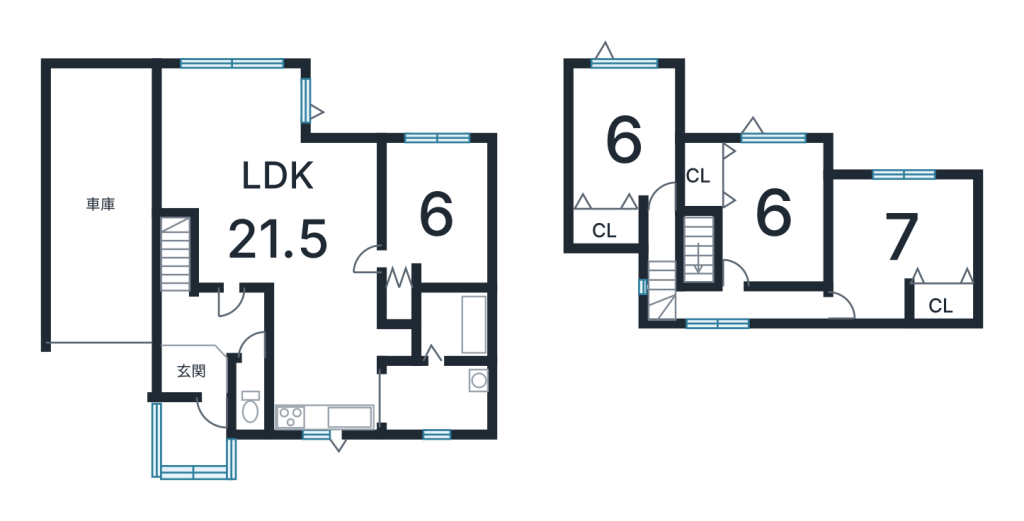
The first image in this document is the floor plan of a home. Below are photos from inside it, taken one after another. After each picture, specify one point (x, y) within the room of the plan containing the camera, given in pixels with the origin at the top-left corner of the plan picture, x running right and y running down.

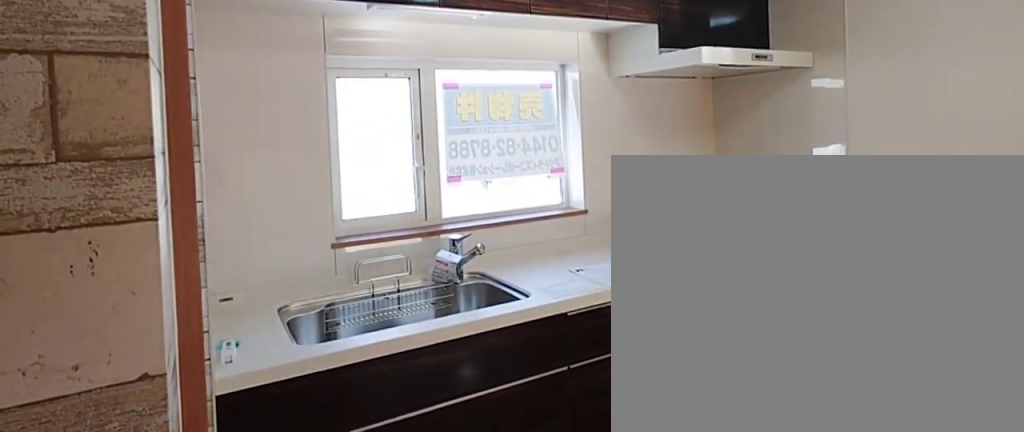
(328, 374)
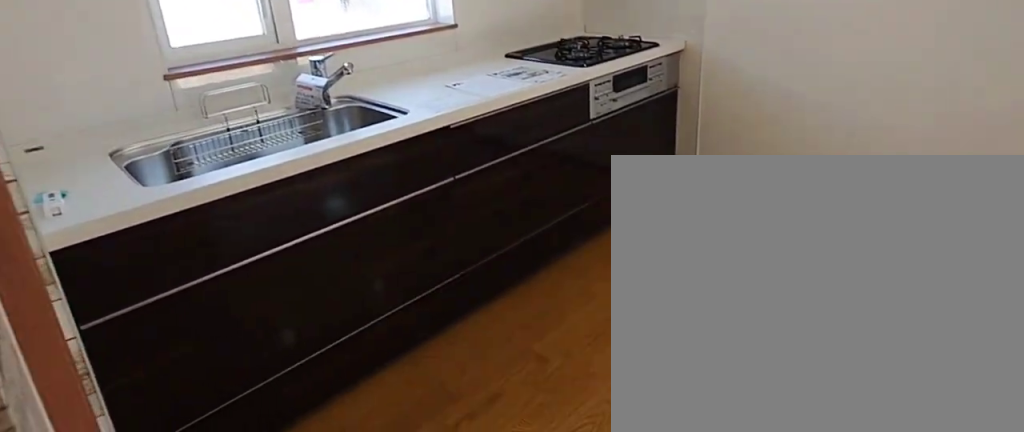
(328, 374)
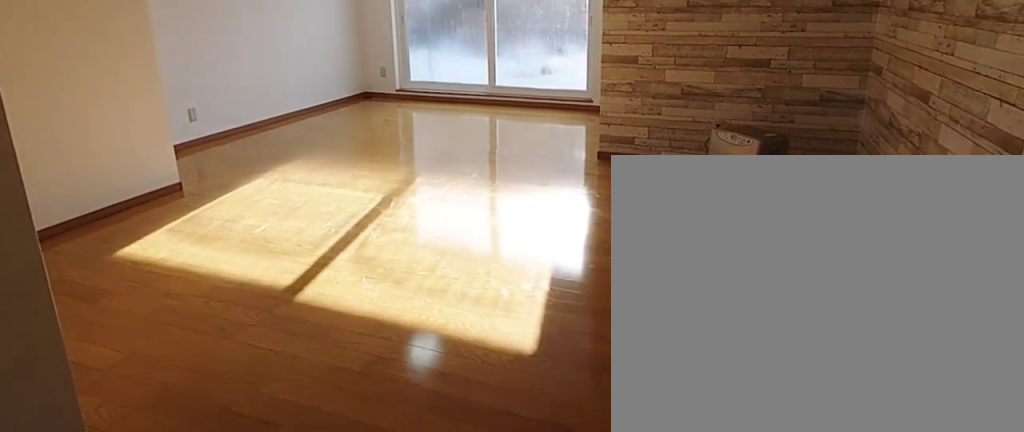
(289, 207)
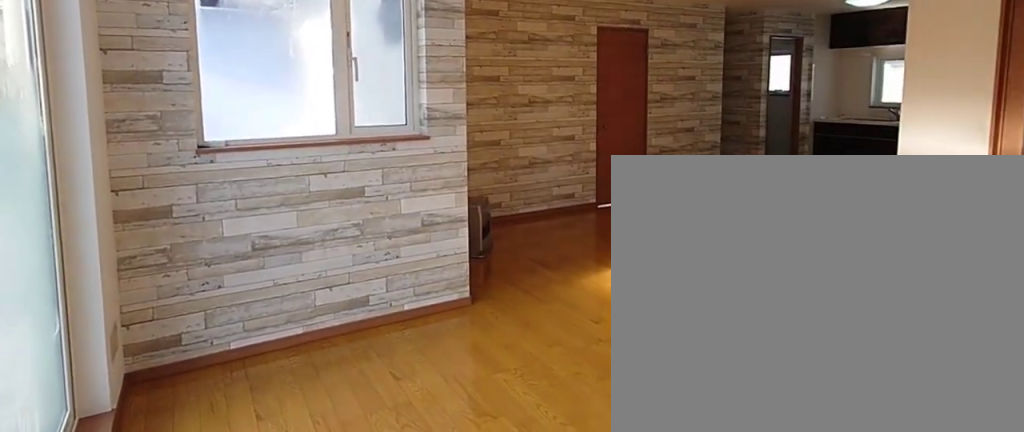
(289, 207)
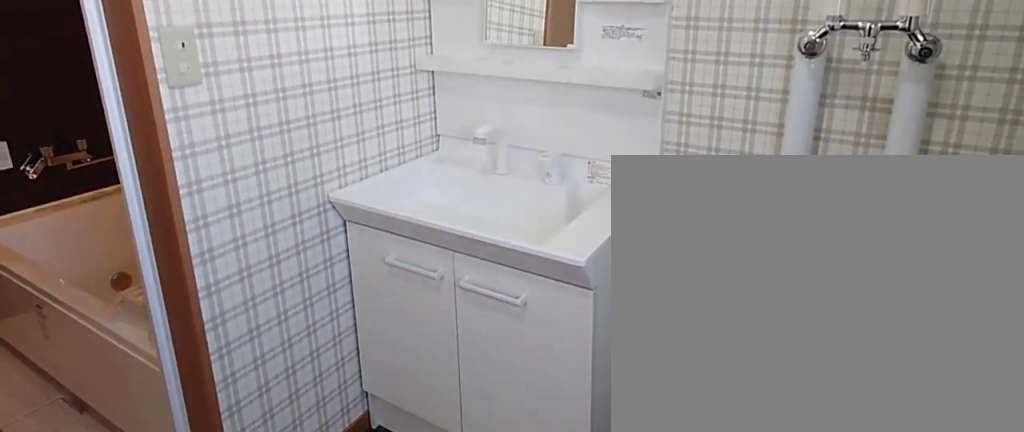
(437, 397)
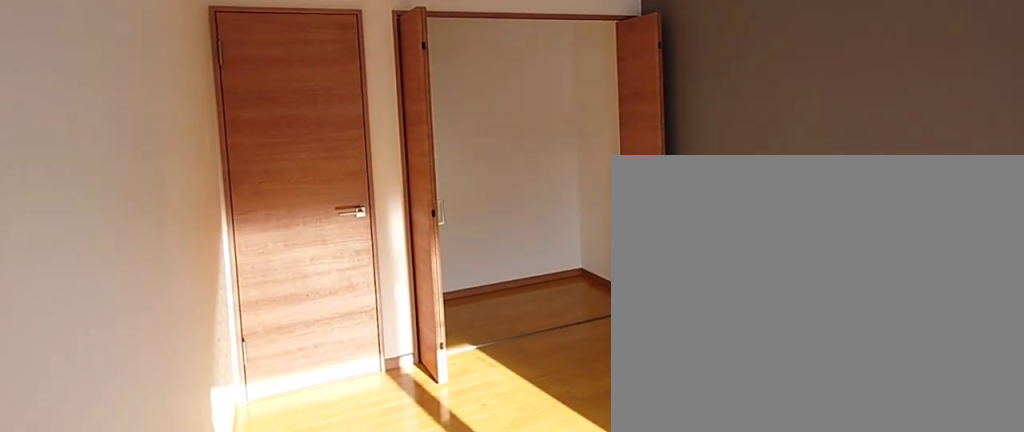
(632, 140)
